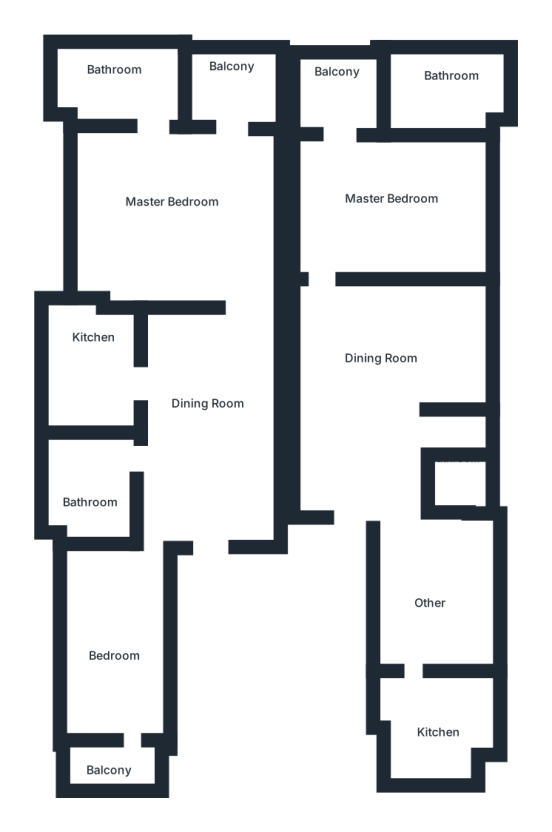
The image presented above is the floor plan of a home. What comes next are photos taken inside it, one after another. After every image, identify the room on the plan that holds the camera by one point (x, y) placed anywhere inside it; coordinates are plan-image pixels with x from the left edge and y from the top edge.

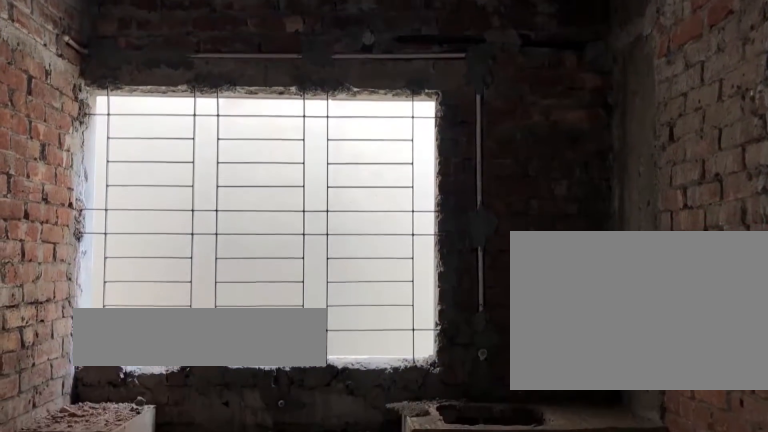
(104, 371)
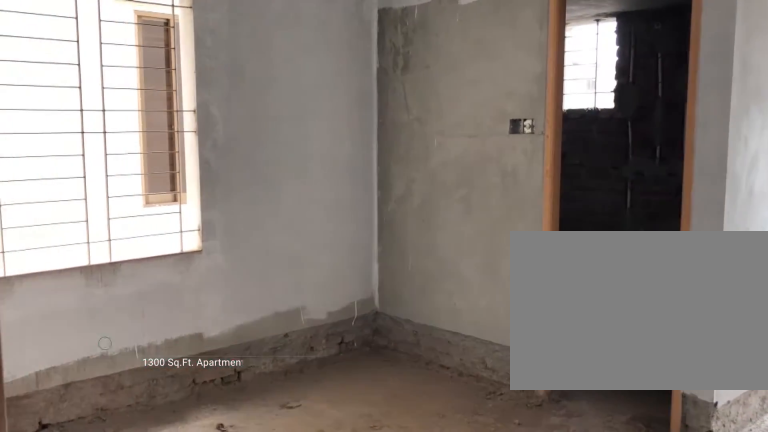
(170, 224)
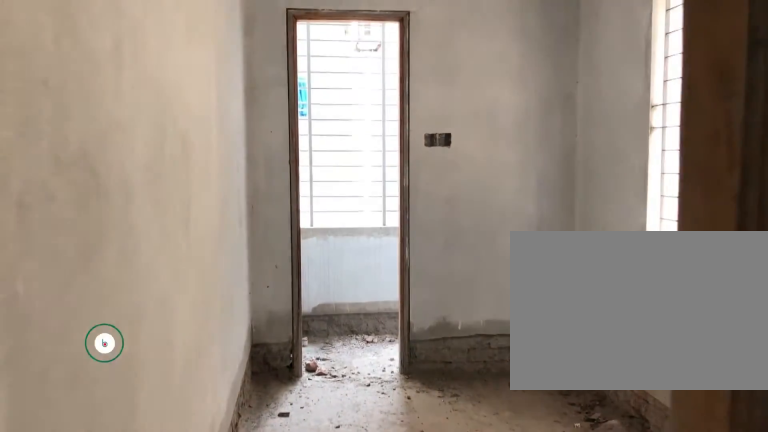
(119, 644)
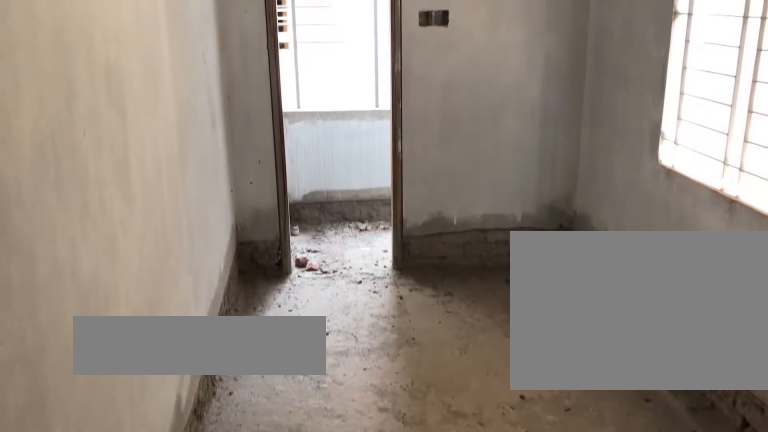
(119, 644)
